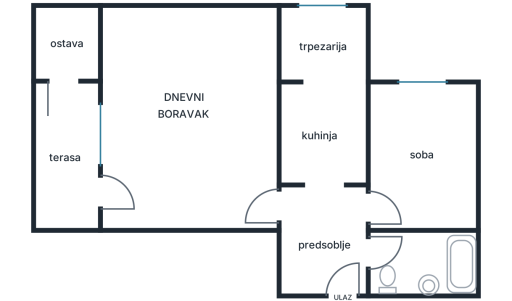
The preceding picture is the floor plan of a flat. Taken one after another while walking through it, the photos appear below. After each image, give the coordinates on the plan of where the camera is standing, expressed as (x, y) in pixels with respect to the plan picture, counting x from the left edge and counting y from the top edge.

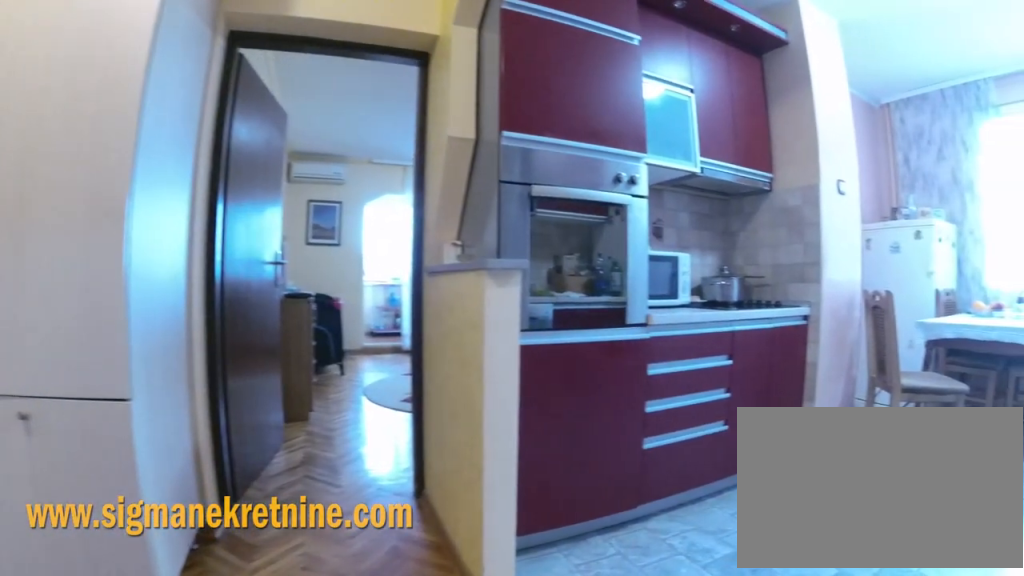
(340, 210)
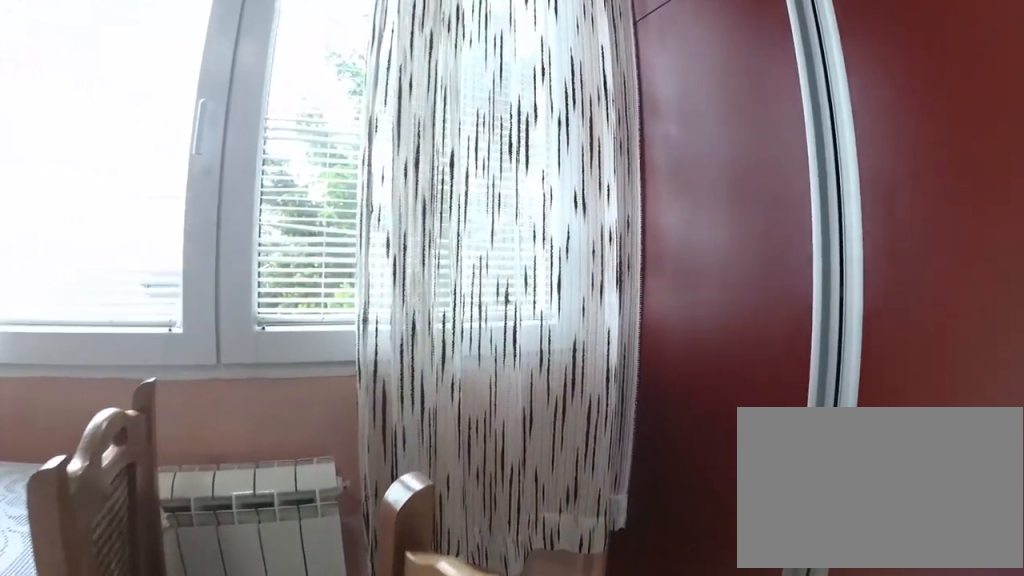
(332, 66)
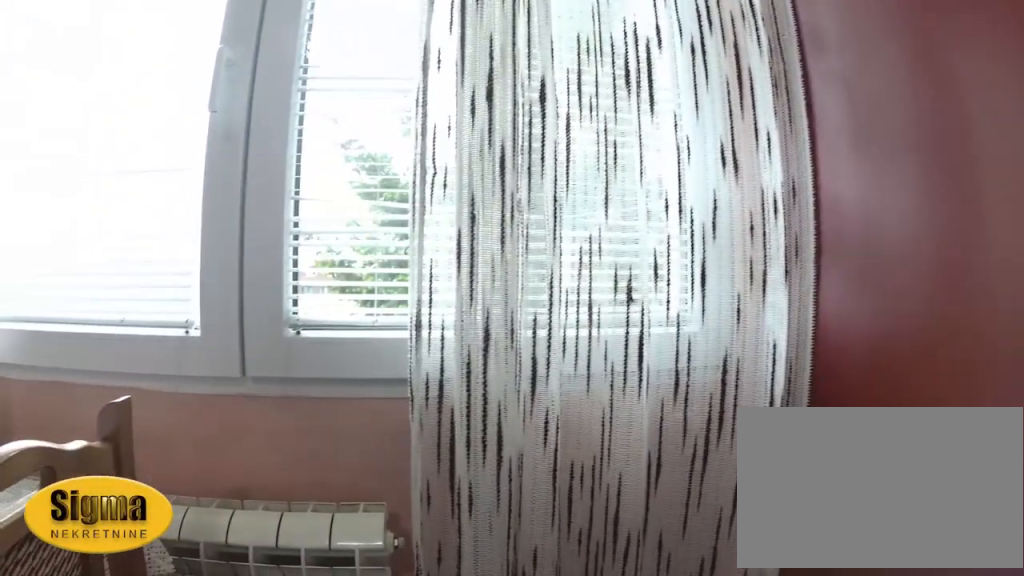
(332, 49)
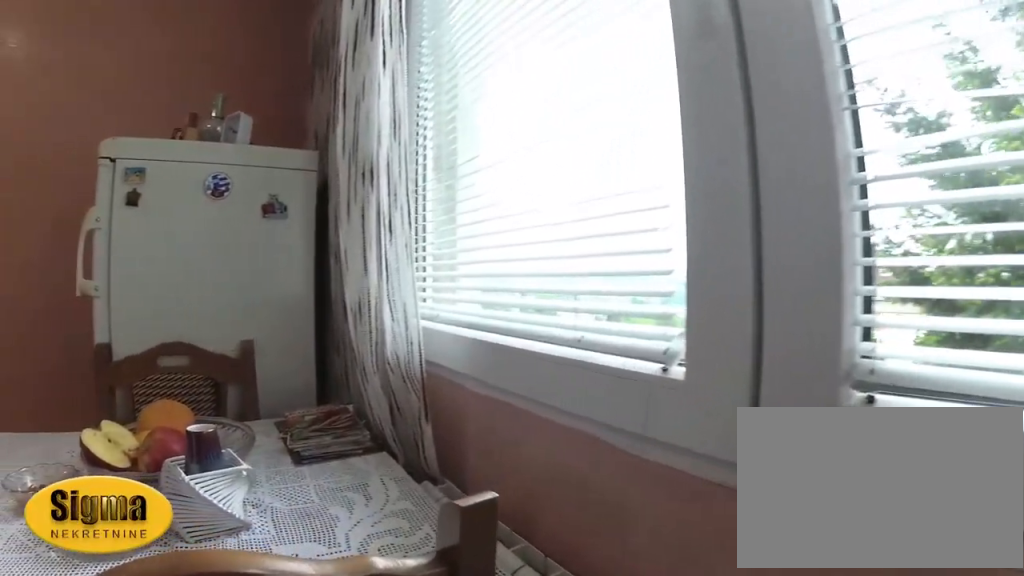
(339, 36)
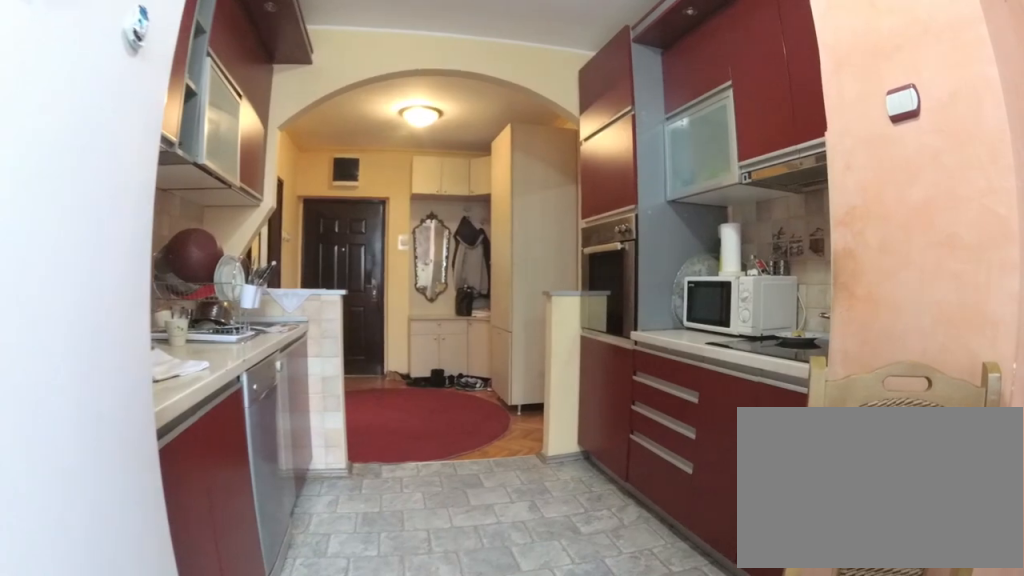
(323, 46)
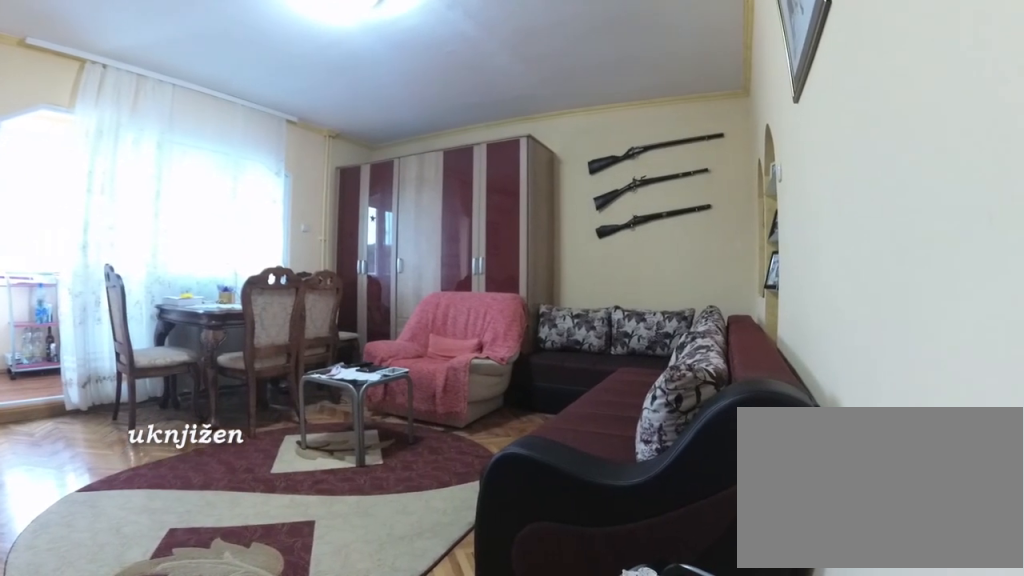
(275, 198)
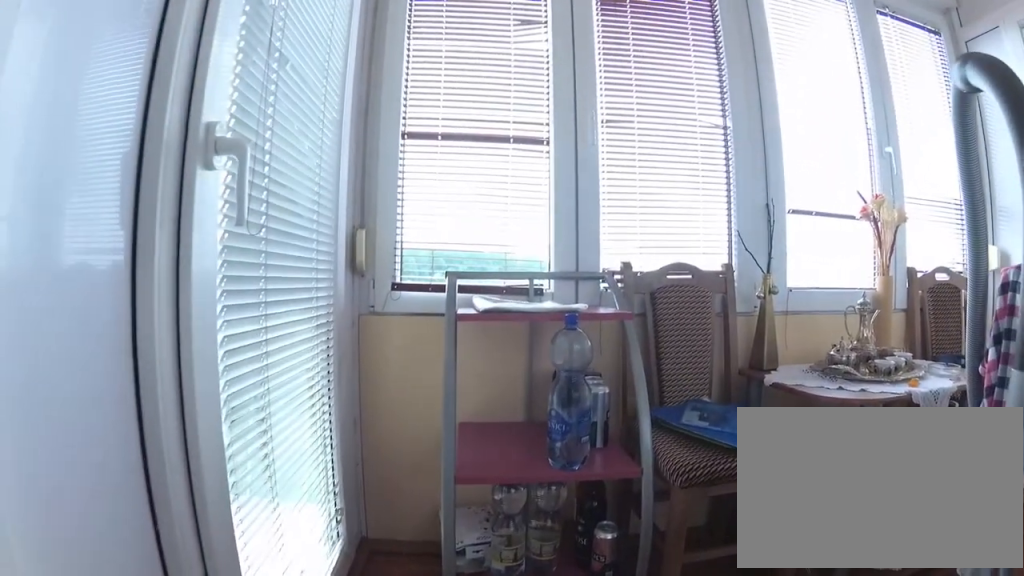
(109, 191)
